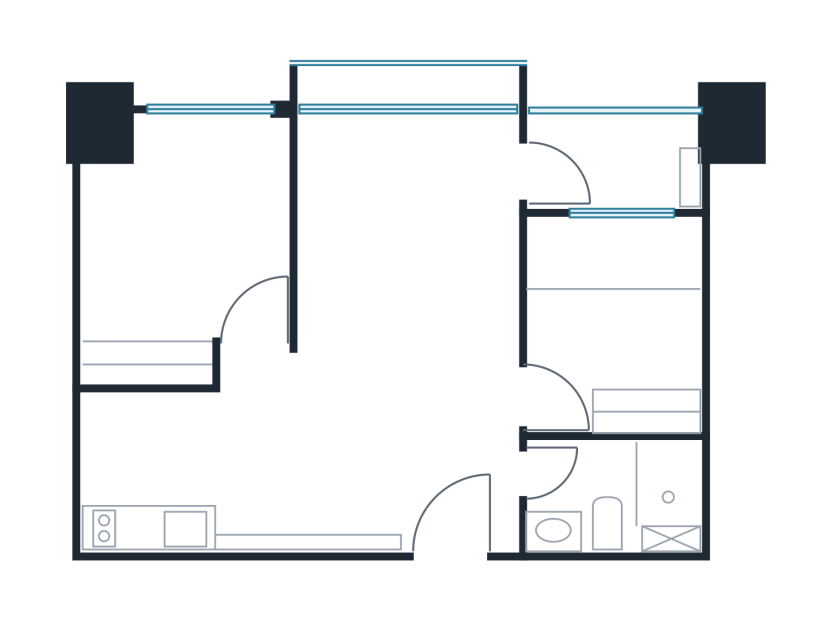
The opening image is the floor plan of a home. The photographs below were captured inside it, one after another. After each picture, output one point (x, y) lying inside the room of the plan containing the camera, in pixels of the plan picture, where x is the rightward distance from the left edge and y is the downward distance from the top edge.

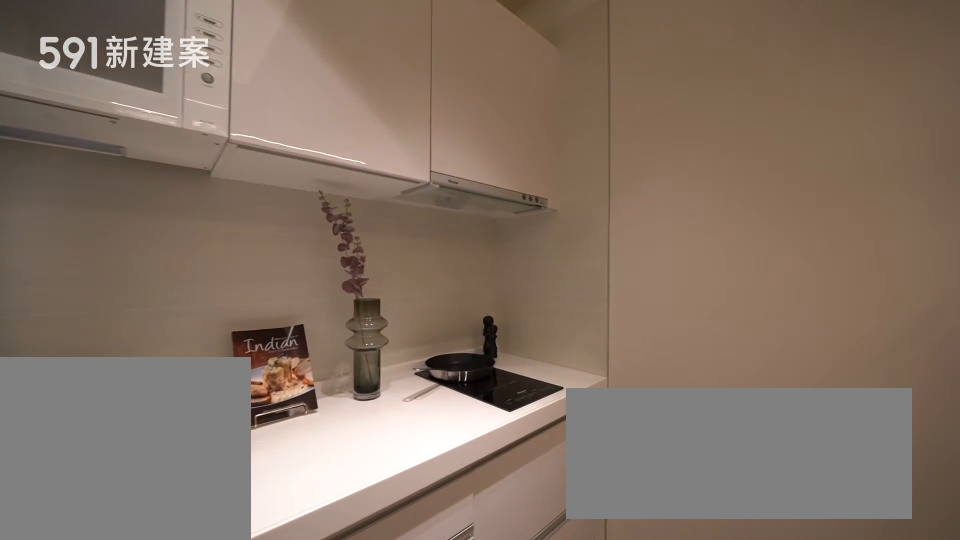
(155, 471)
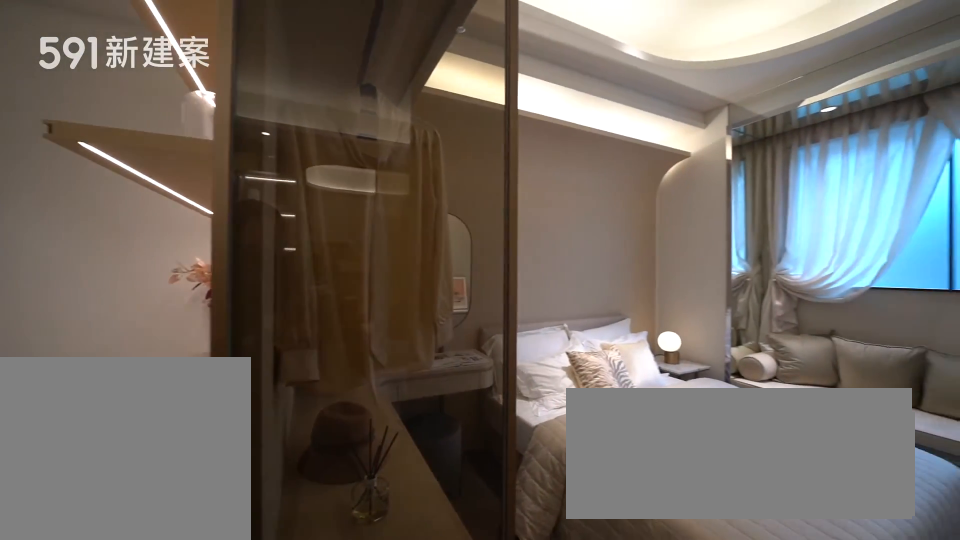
(185, 244)
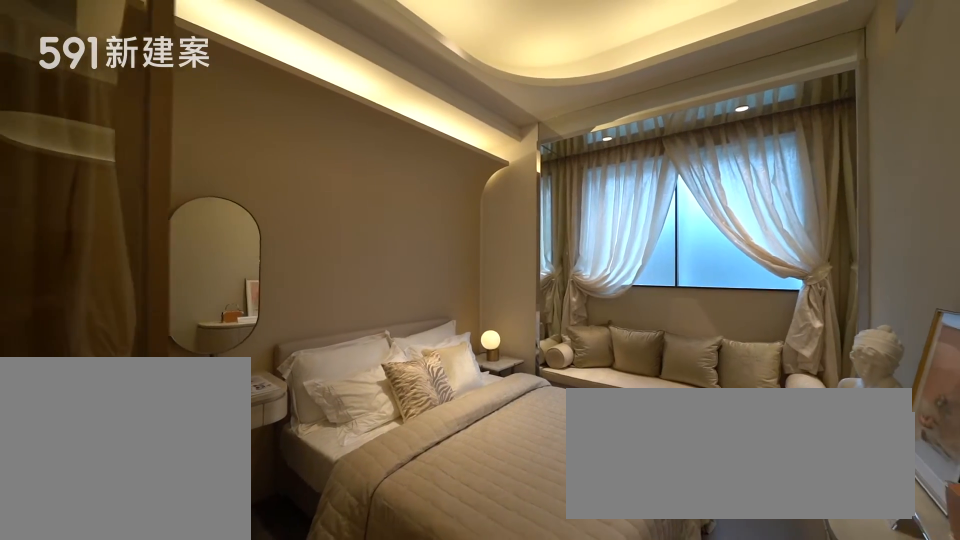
(185, 244)
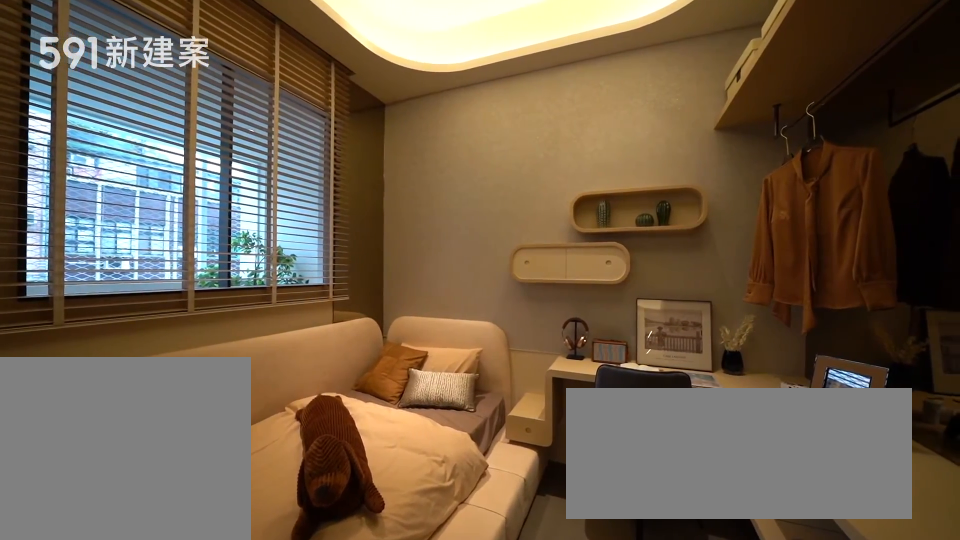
(614, 325)
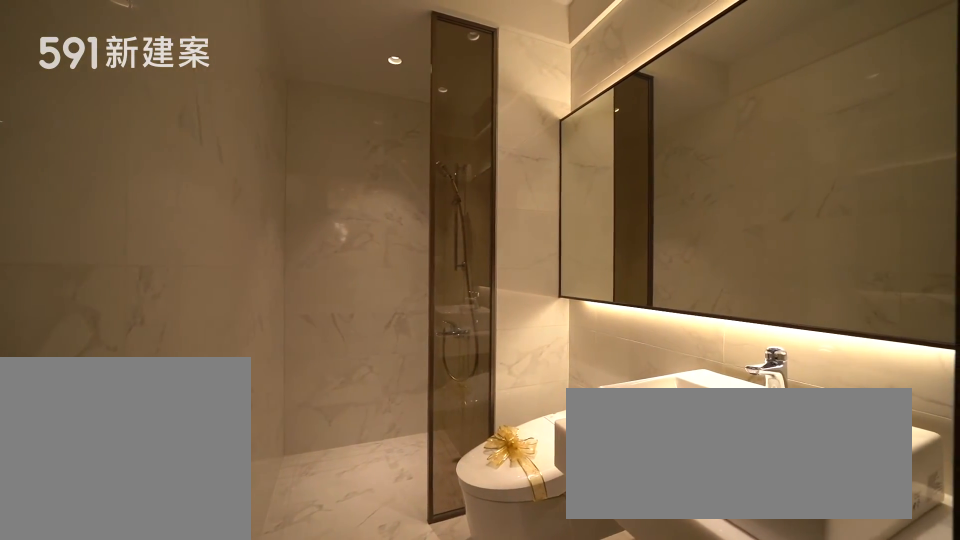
(618, 498)
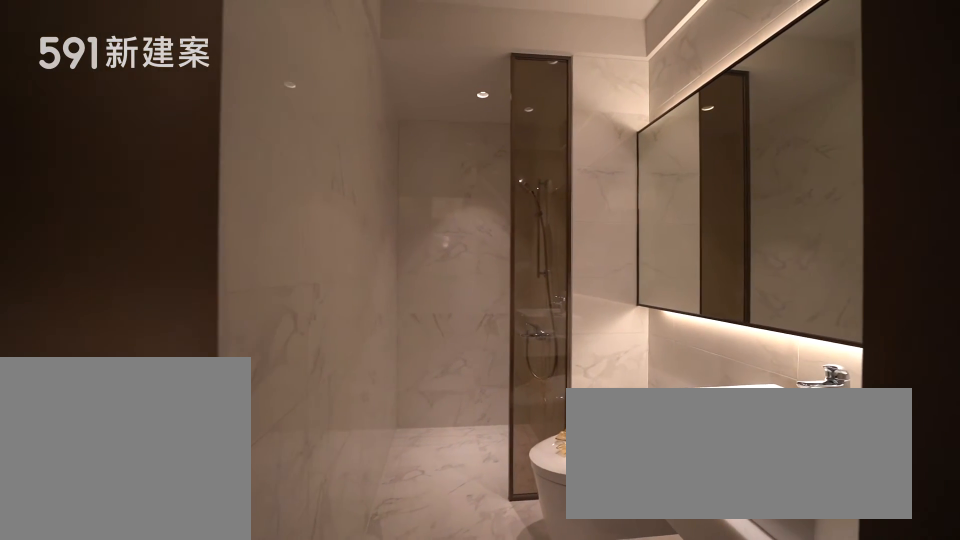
(618, 498)
